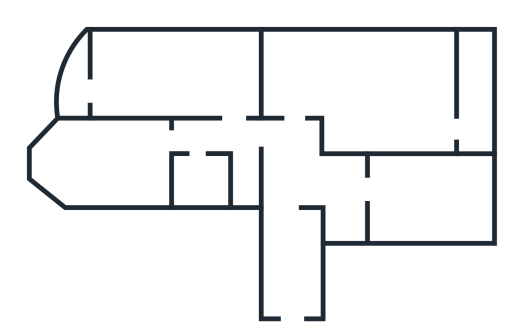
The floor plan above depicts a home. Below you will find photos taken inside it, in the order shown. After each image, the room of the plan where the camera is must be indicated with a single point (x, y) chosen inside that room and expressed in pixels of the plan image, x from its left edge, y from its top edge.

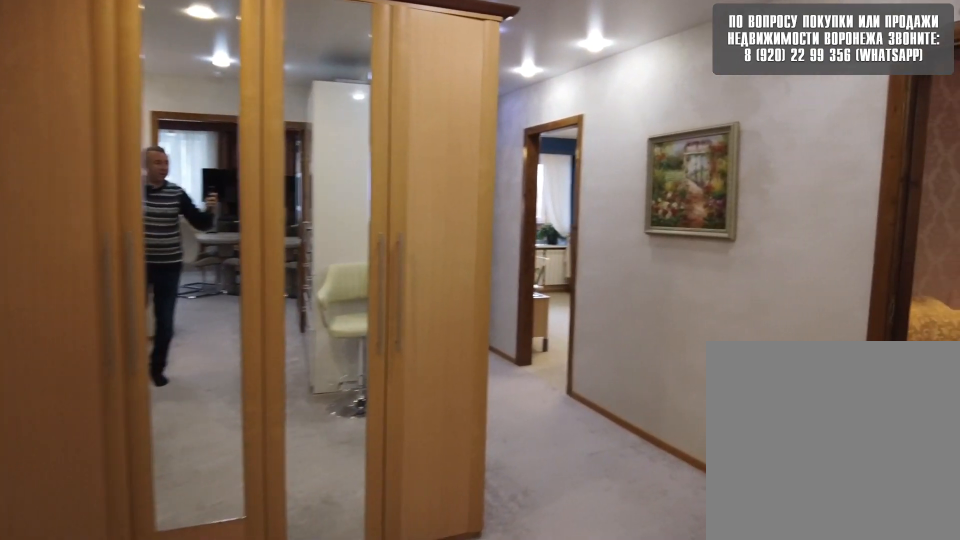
(301, 182)
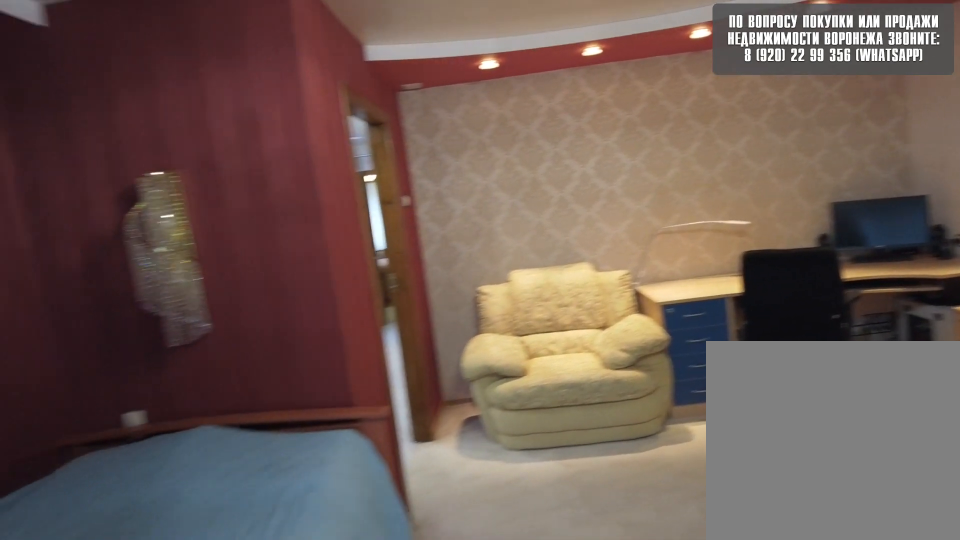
(333, 83)
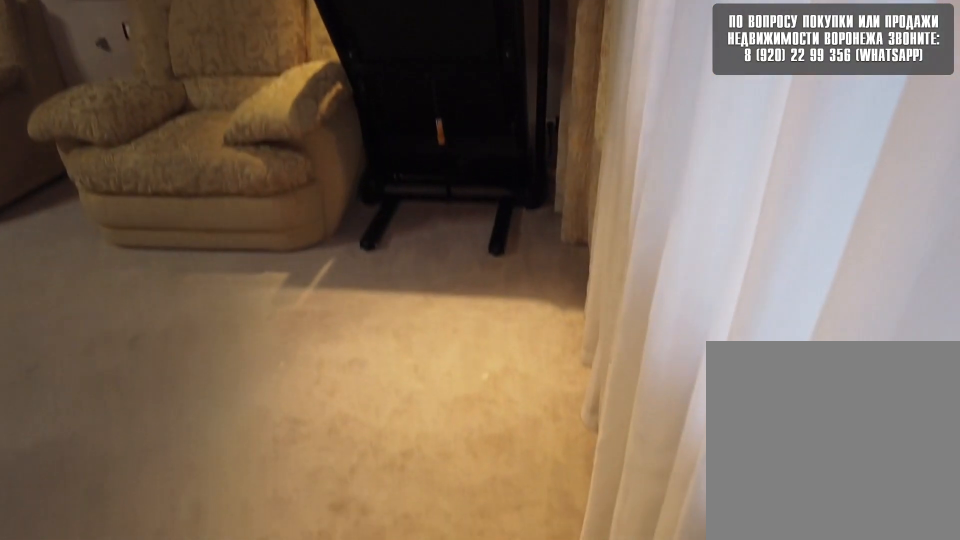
(333, 83)
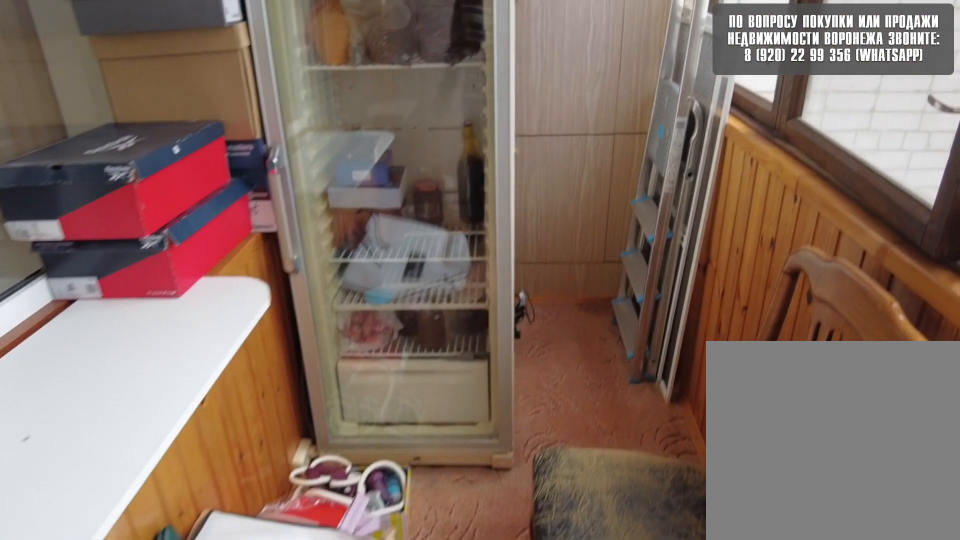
(485, 124)
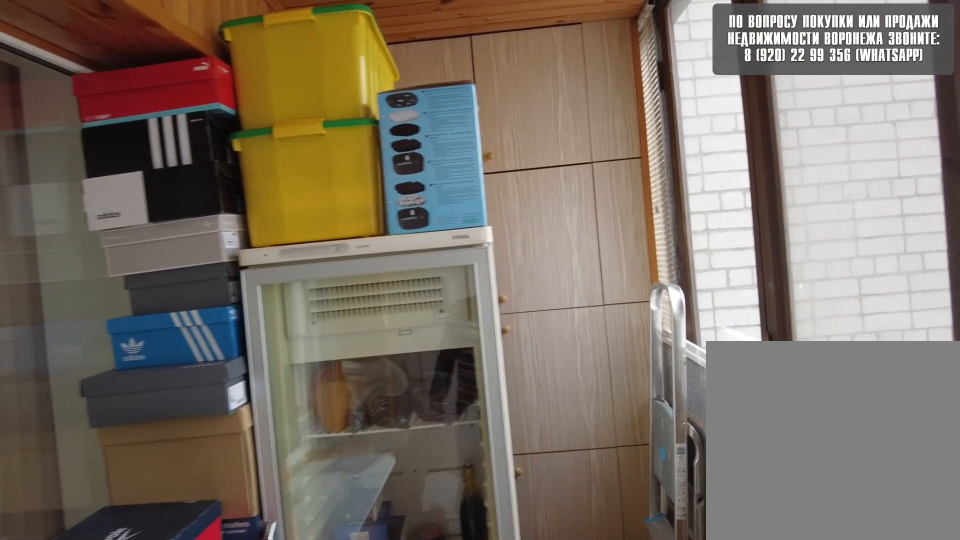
(485, 124)
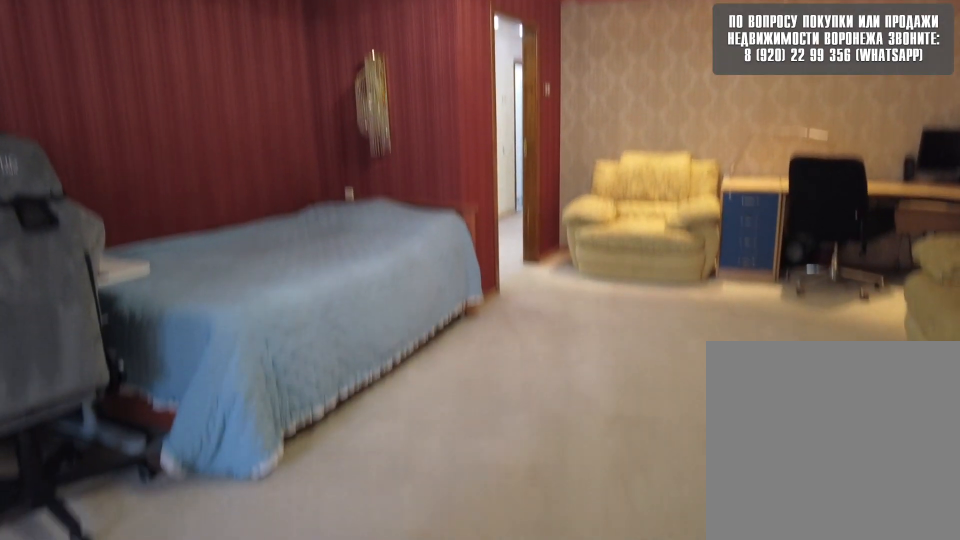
(404, 121)
